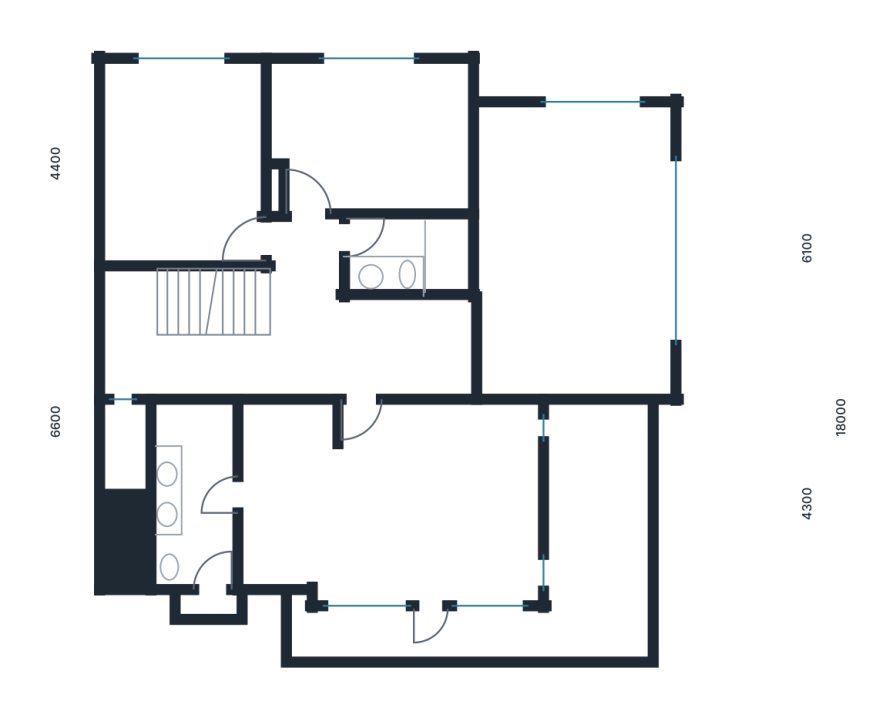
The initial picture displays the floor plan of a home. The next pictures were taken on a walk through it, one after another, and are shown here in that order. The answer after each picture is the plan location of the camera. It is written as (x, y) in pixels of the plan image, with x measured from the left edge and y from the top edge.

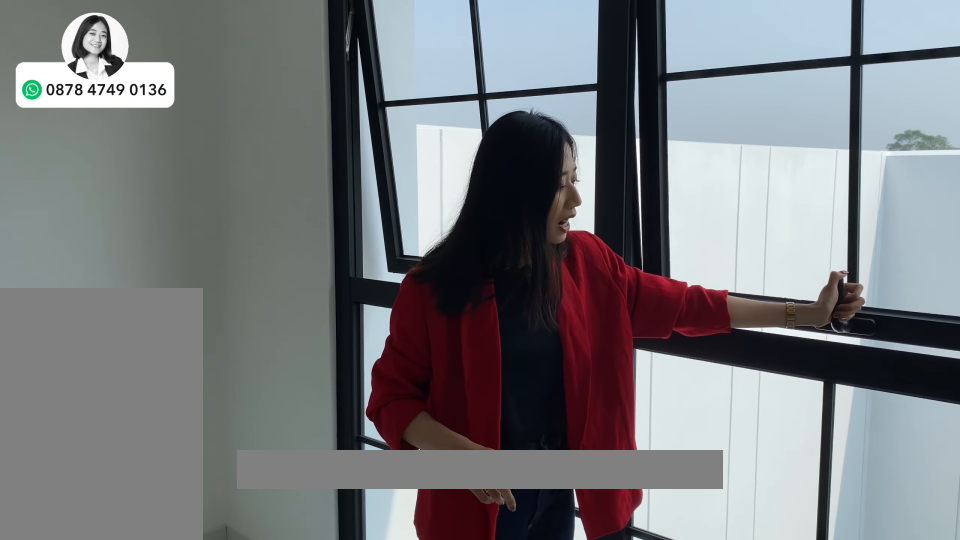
(180, 156)
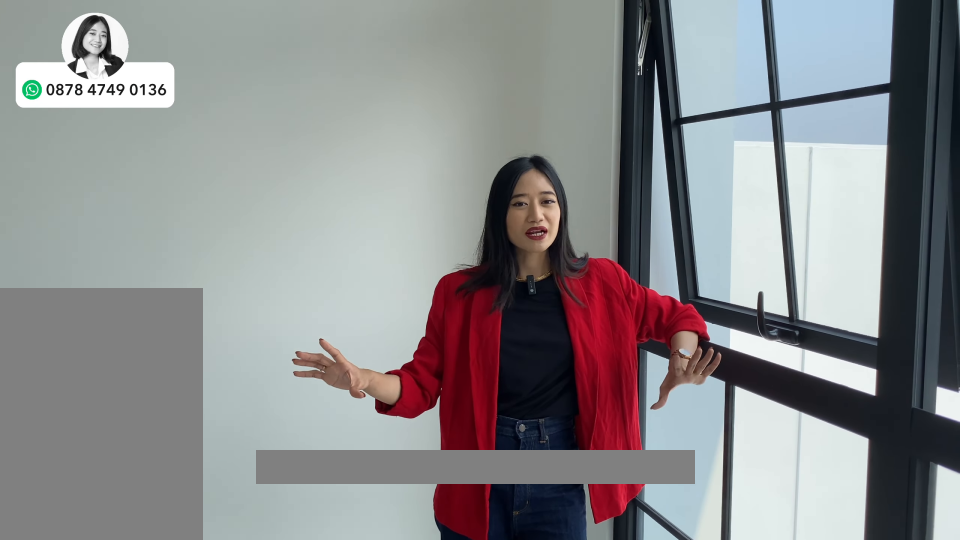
(180, 156)
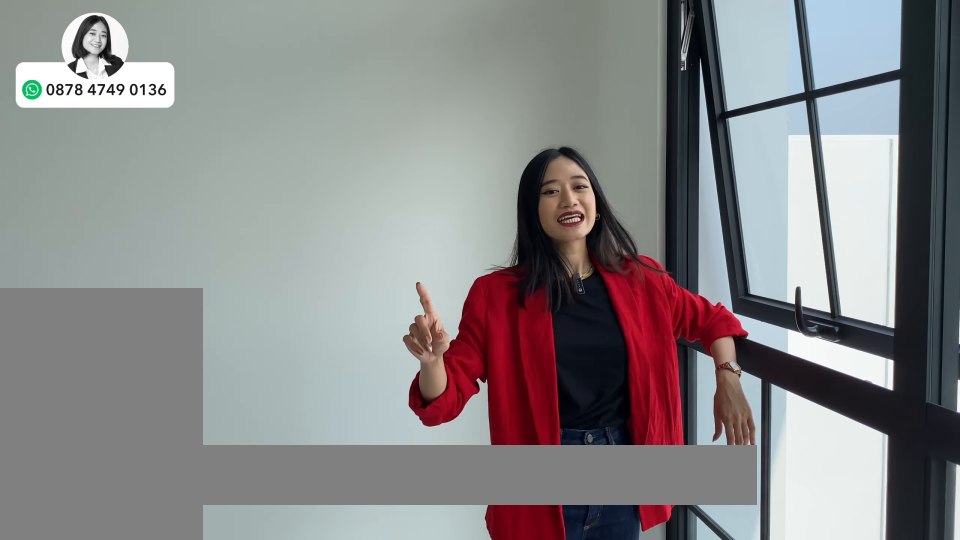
(180, 156)
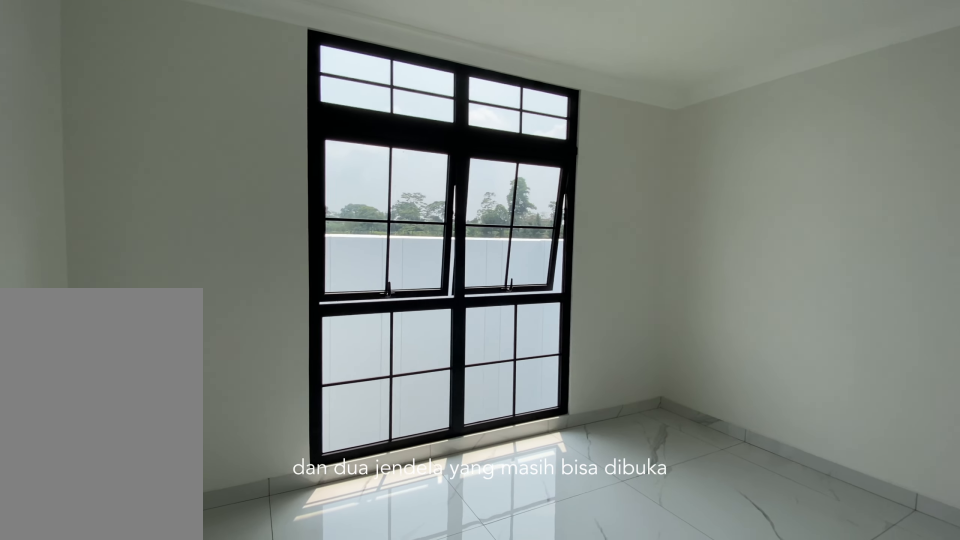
(385, 136)
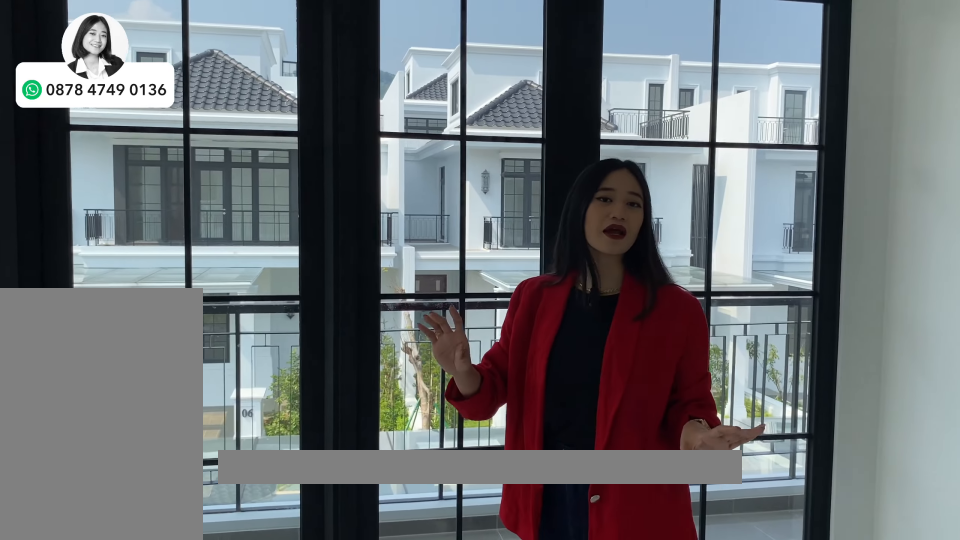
(283, 446)
